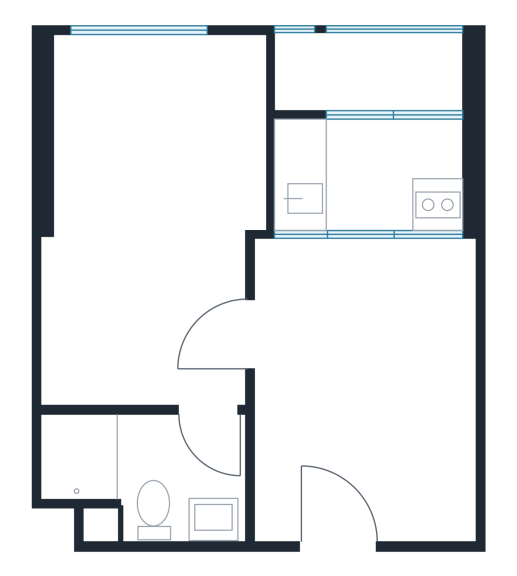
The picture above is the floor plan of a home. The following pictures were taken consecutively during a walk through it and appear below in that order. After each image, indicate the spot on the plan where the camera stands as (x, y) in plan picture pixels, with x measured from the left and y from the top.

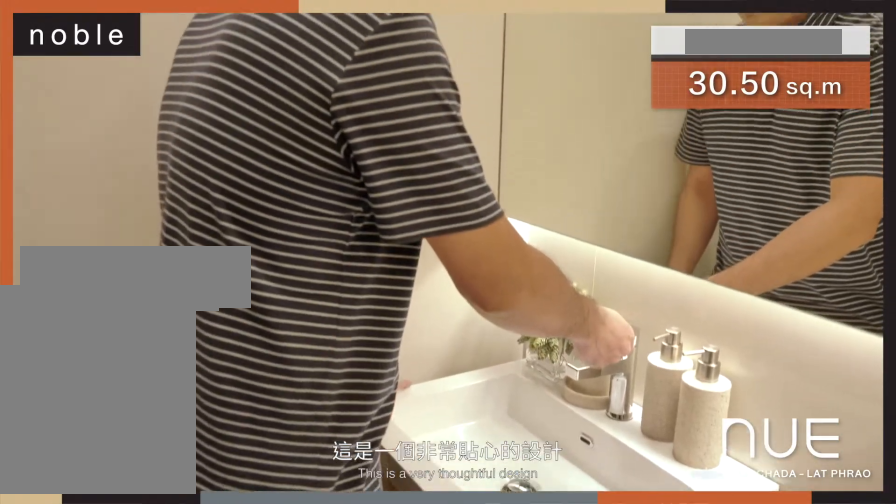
(220, 411)
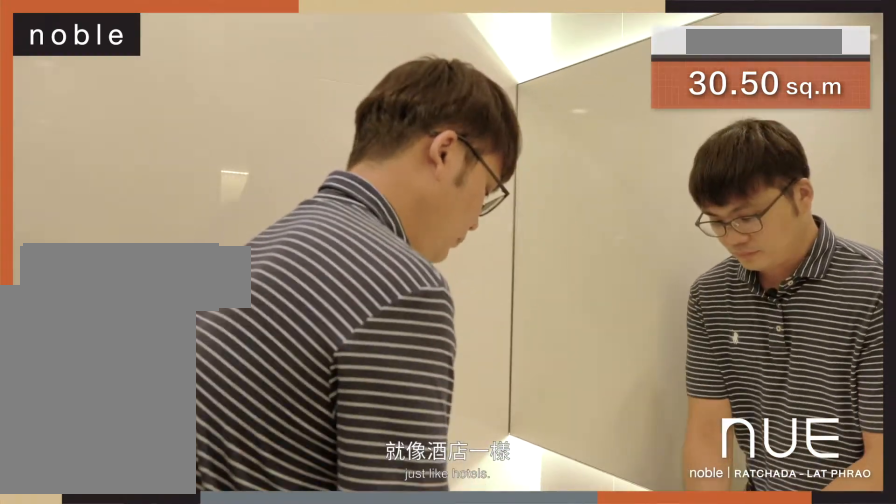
(222, 409)
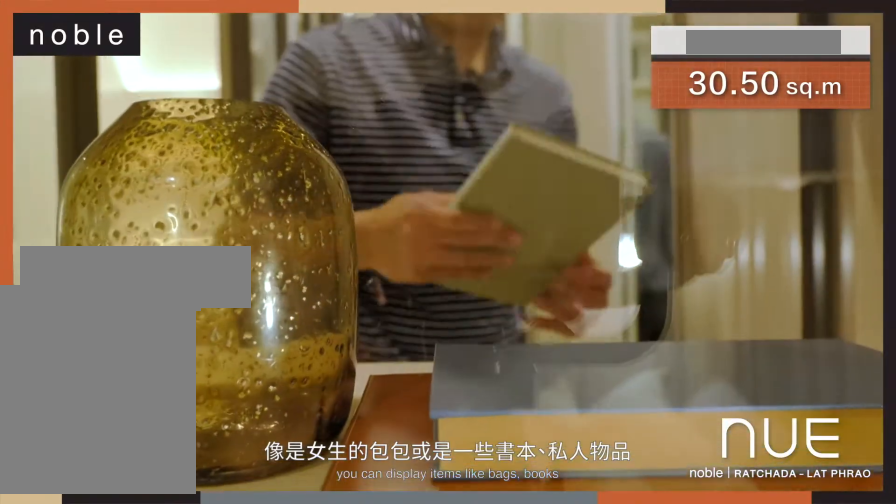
(213, 293)
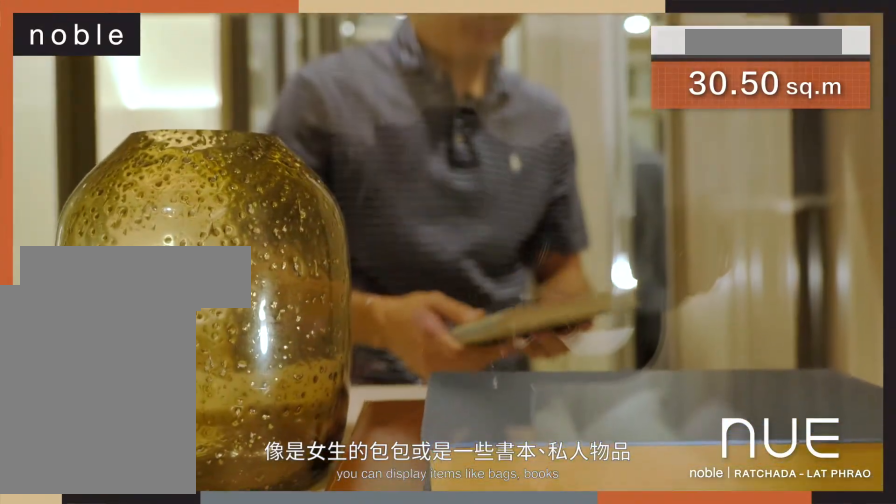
(219, 284)
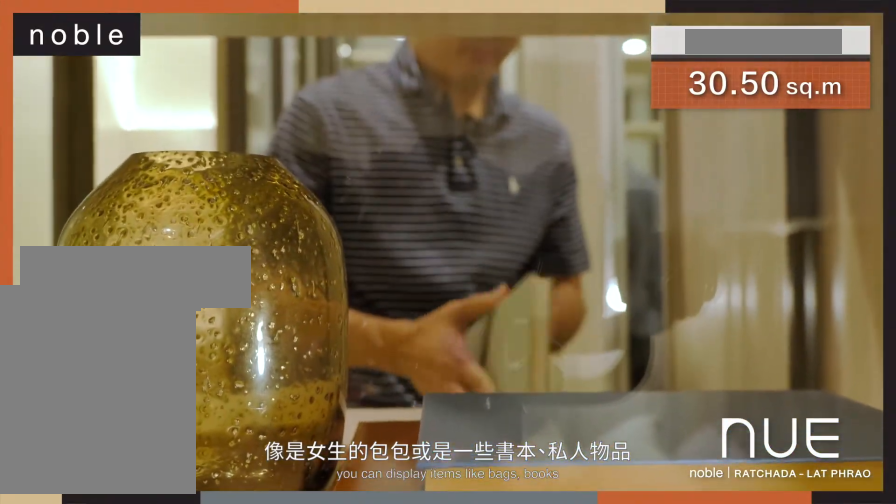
(211, 292)
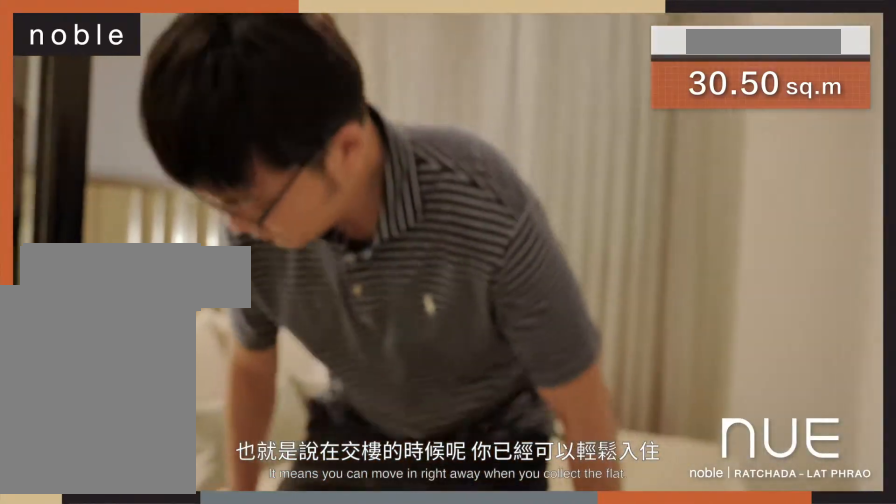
(219, 286)
